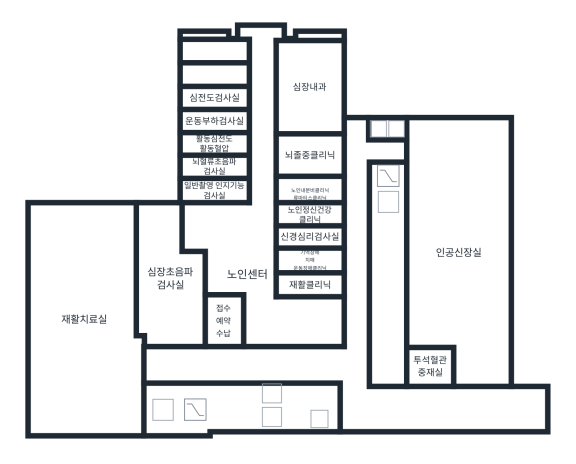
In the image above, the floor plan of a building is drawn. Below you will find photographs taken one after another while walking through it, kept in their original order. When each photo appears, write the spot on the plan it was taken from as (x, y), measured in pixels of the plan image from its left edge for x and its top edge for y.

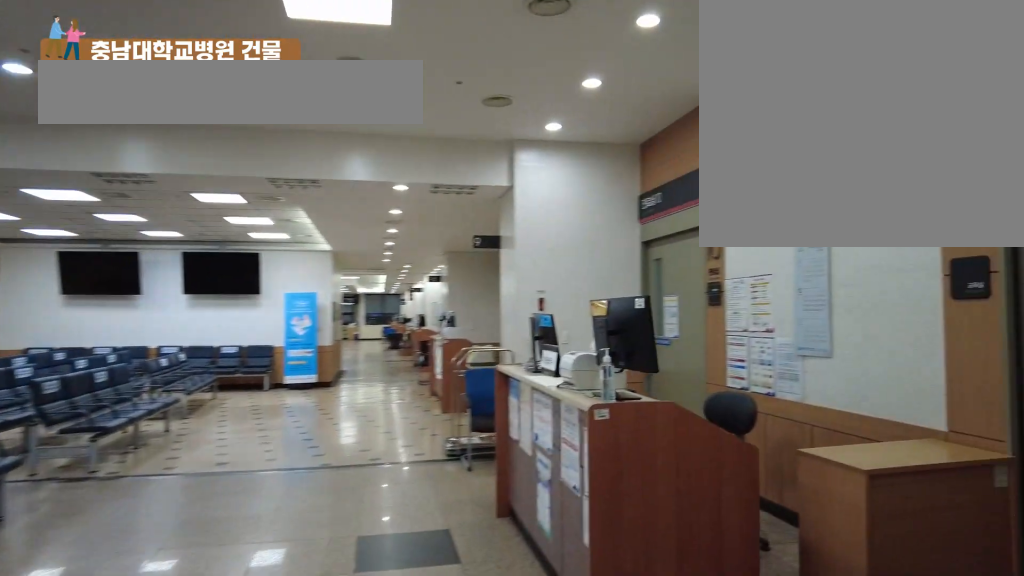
(273, 315)
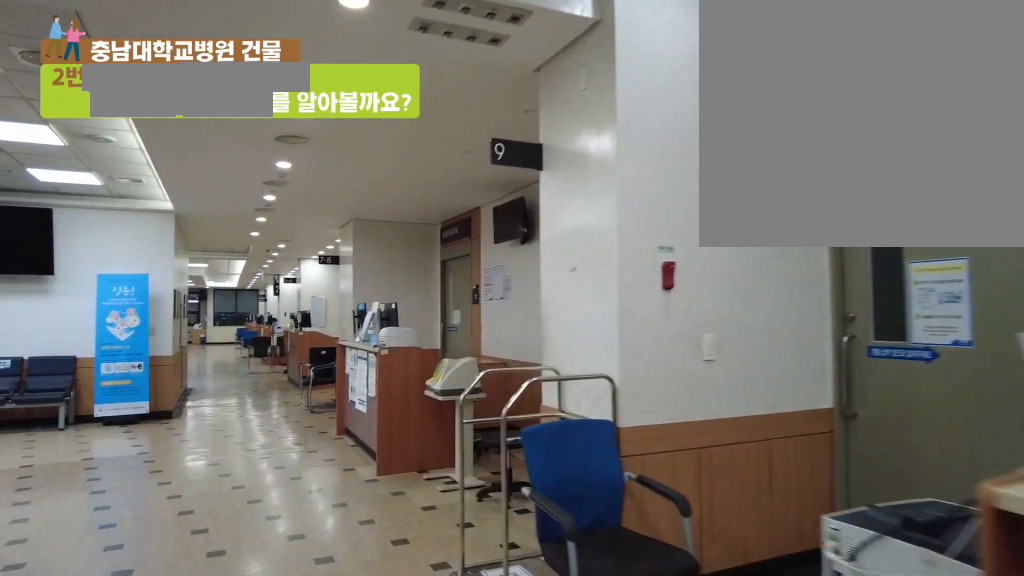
(276, 296)
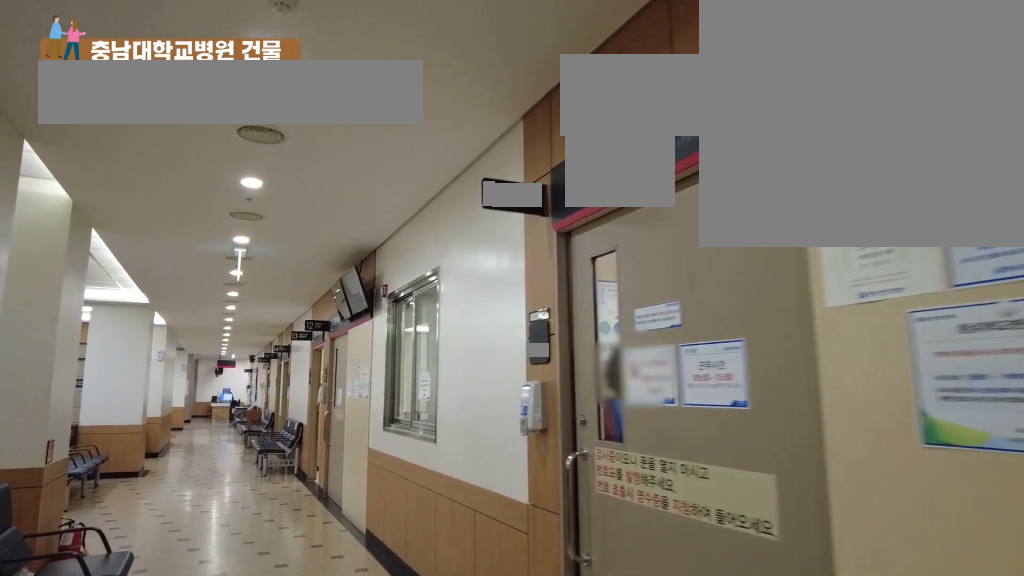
(257, 92)
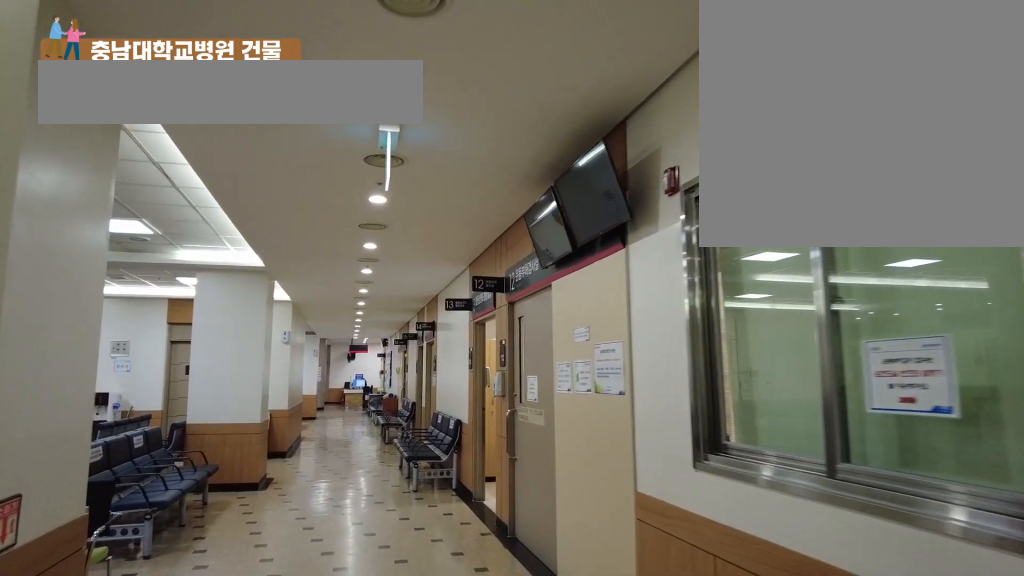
(256, 136)
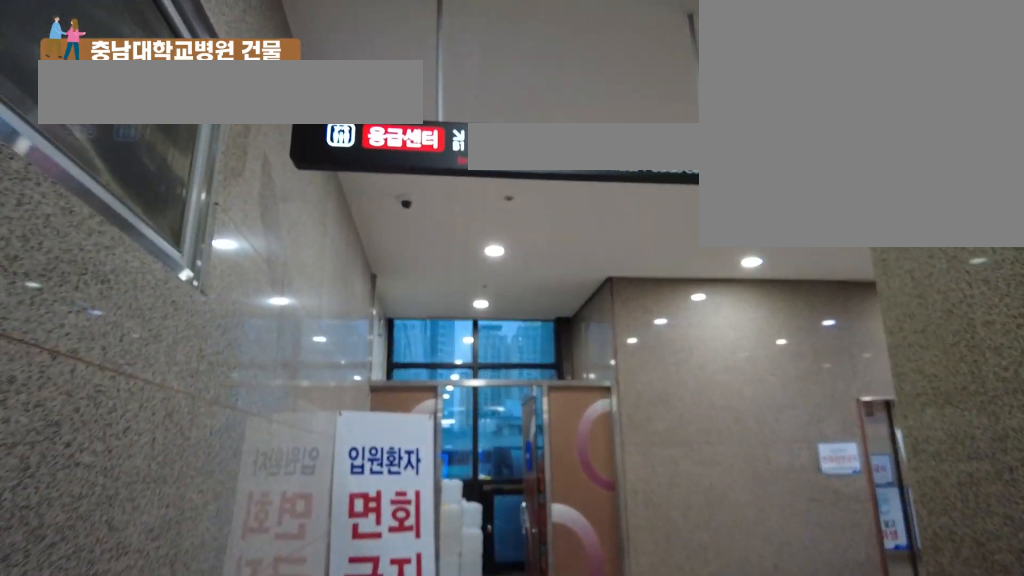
(358, 280)
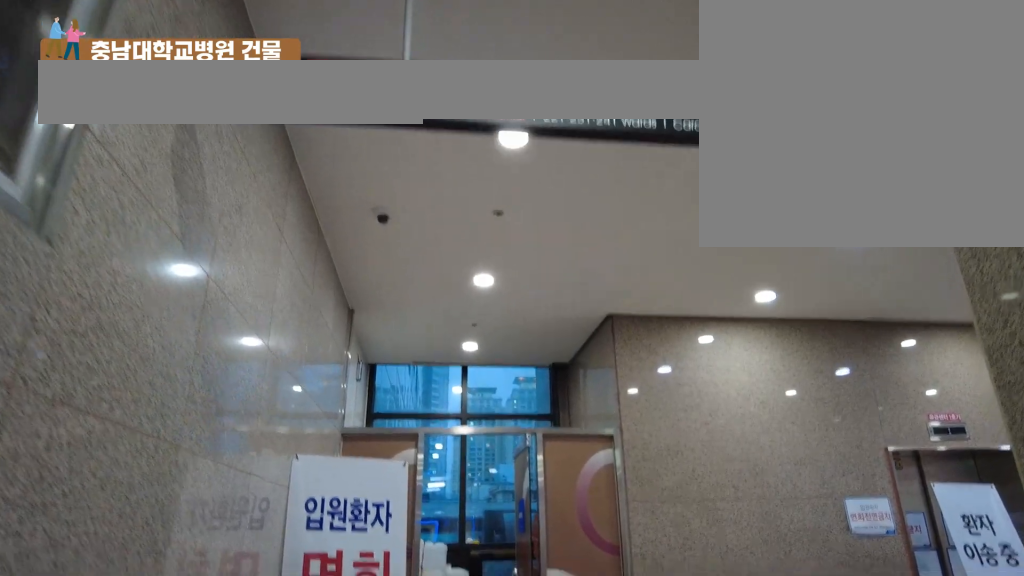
(357, 249)
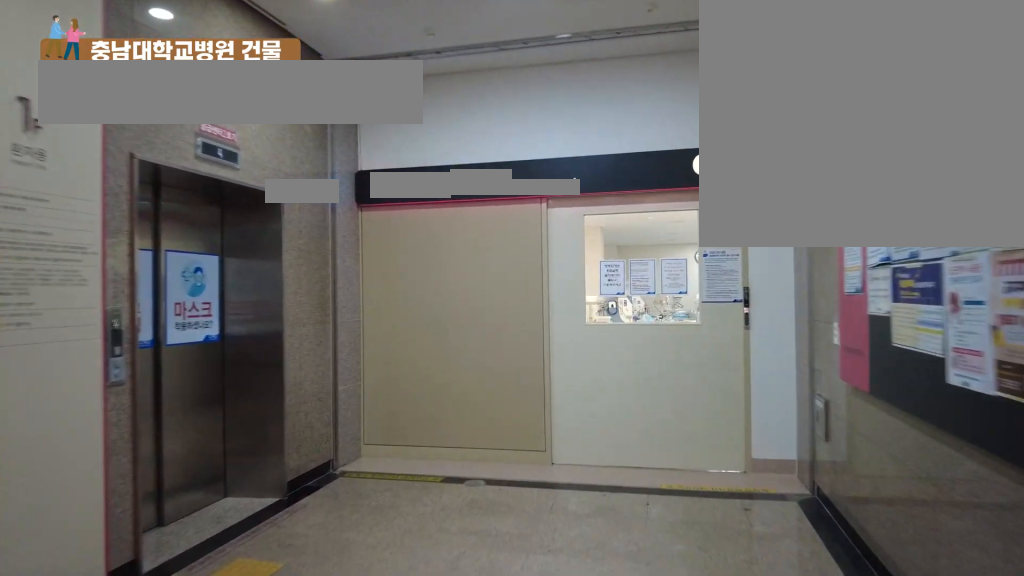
(356, 177)
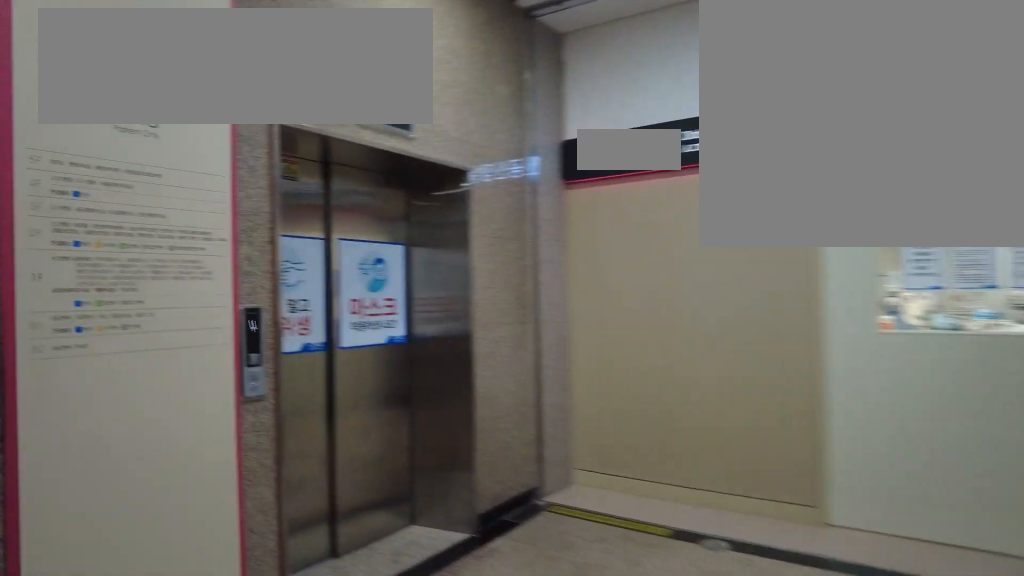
(357, 166)
